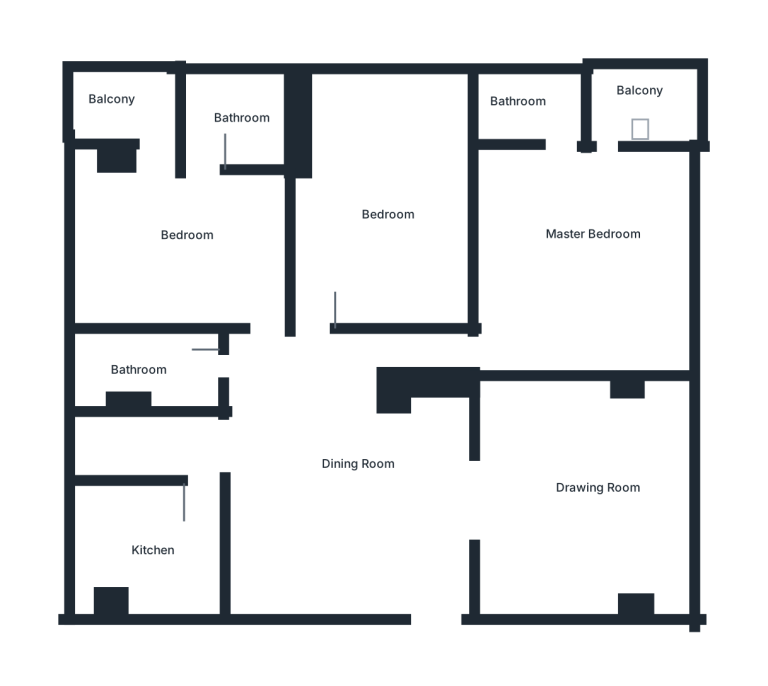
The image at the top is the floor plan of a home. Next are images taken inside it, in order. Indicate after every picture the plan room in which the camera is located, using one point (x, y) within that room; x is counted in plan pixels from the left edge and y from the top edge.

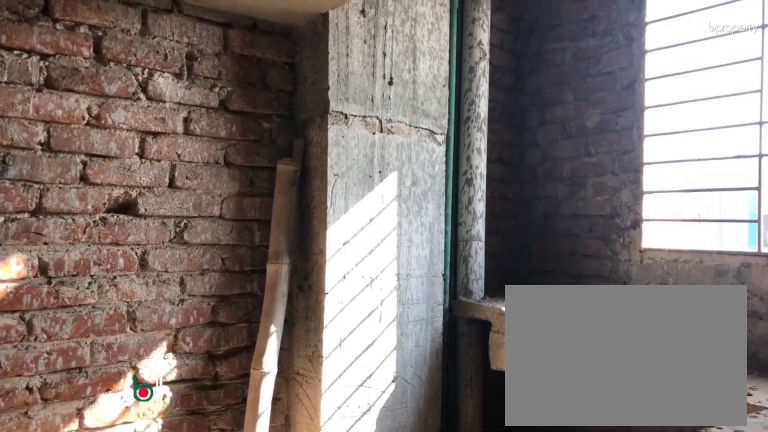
(142, 553)
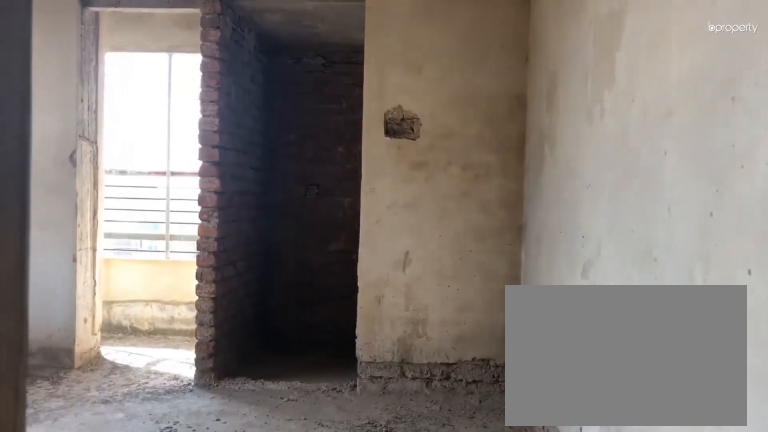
(248, 293)
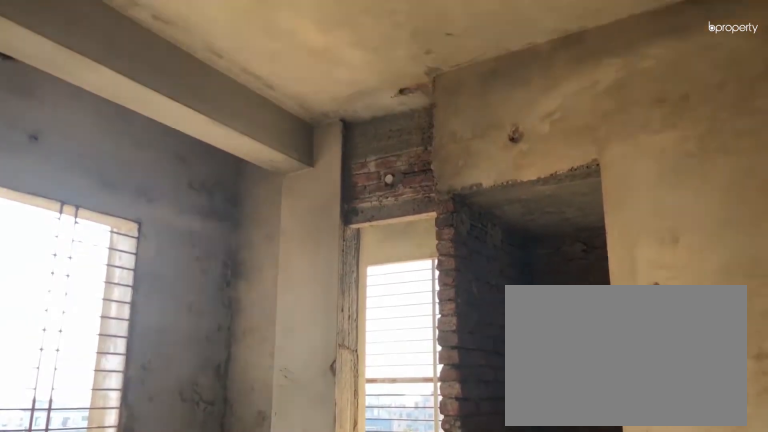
(192, 222)
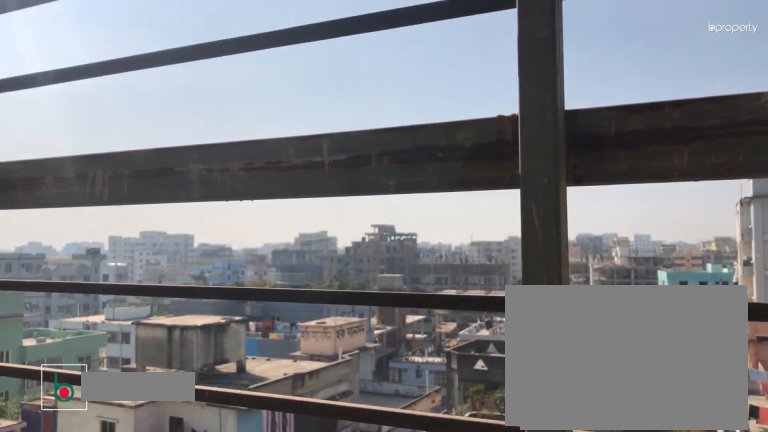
(127, 107)
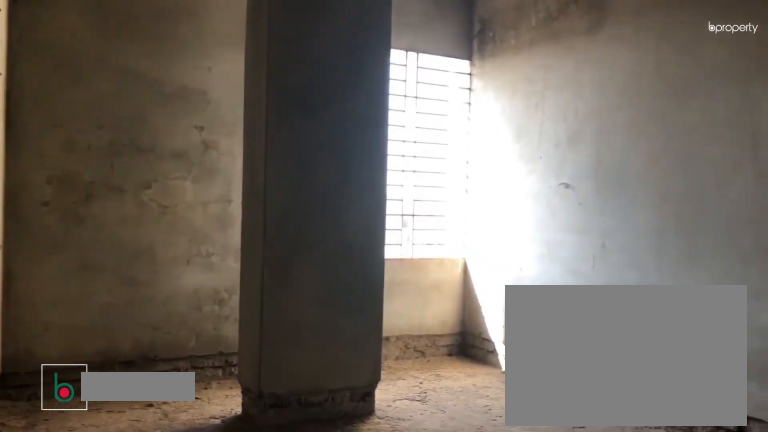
(400, 201)
